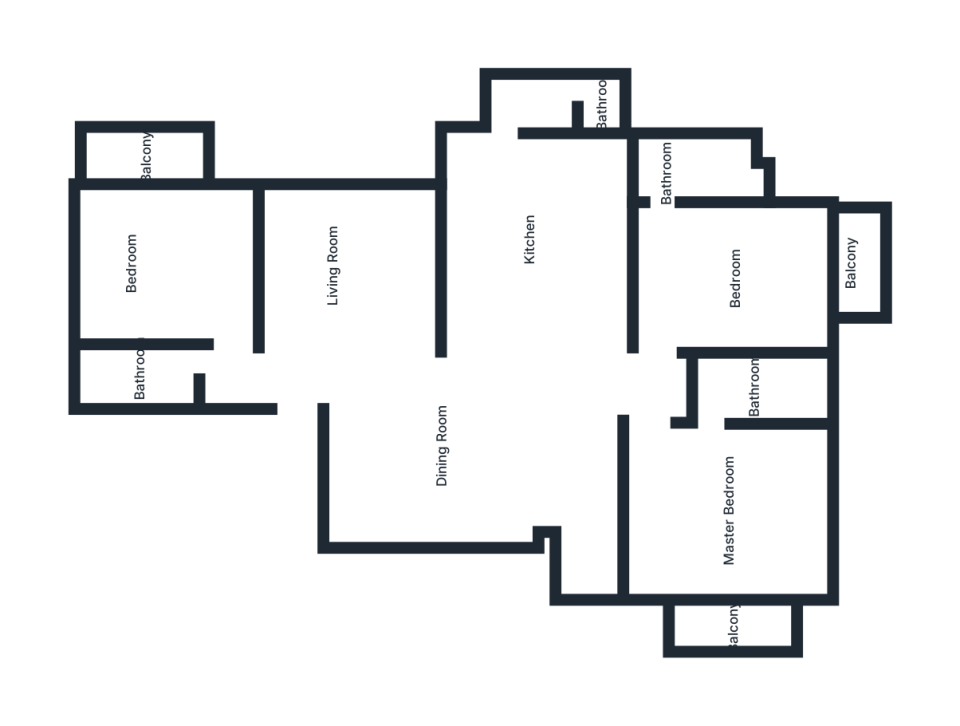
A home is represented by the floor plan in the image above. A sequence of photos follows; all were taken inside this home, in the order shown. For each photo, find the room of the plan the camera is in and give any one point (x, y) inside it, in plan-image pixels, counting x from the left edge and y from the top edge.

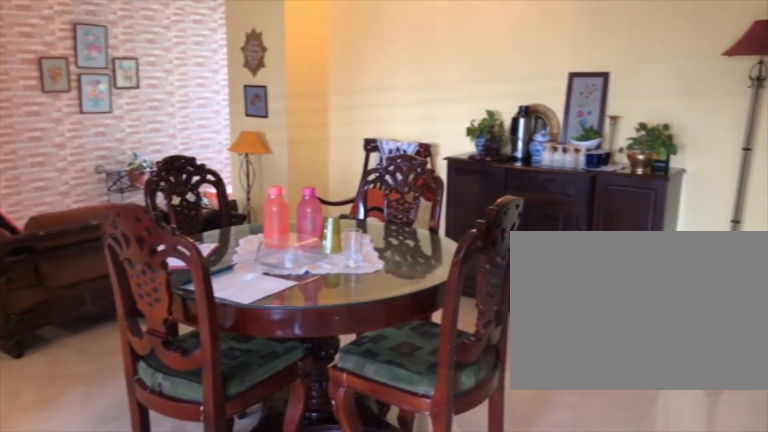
(449, 410)
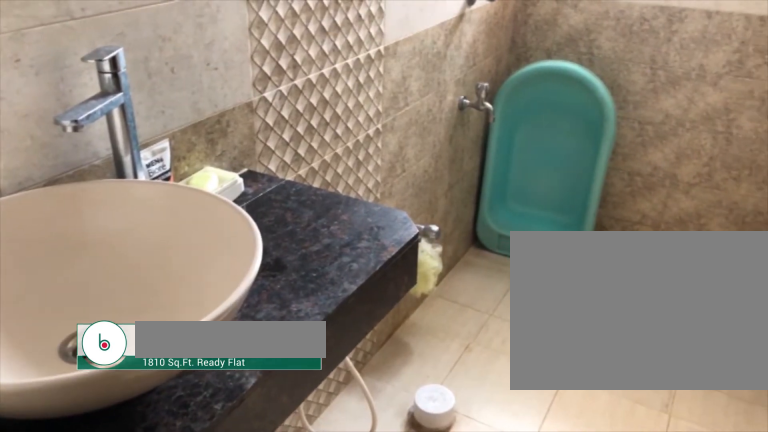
(178, 380)
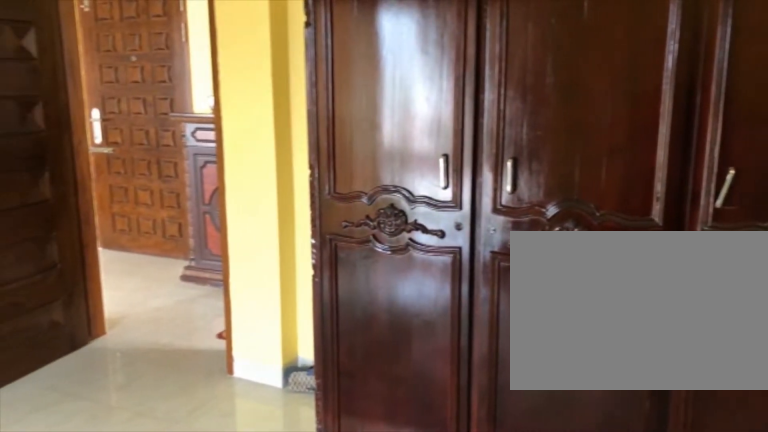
(213, 283)
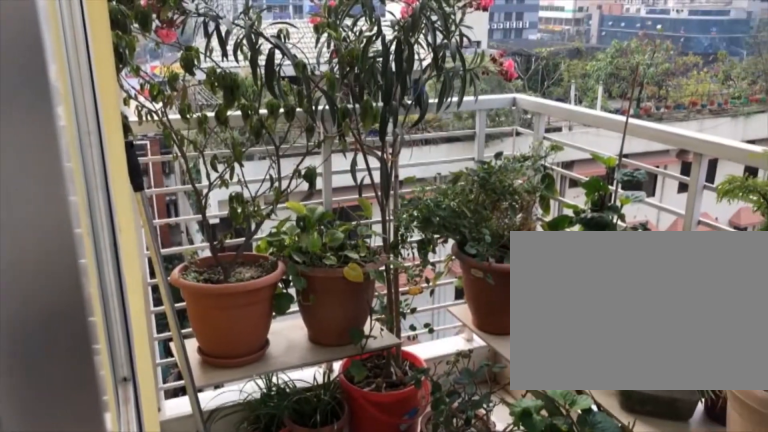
(164, 155)
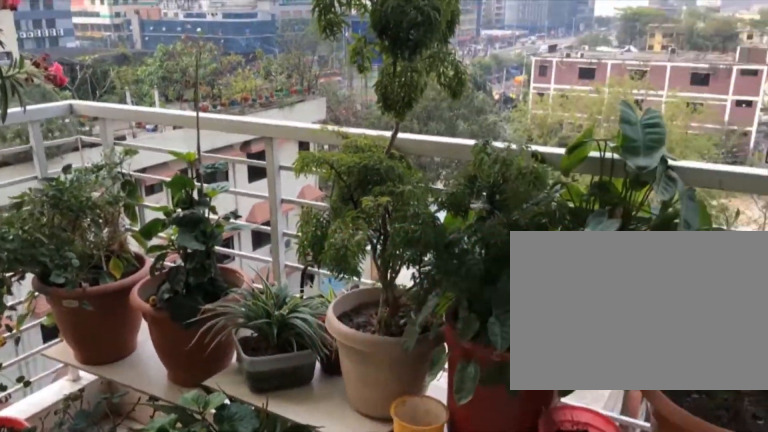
(164, 155)
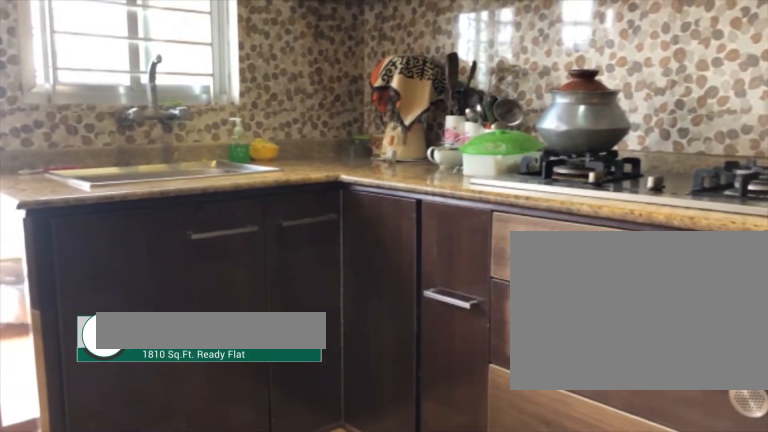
(527, 257)
